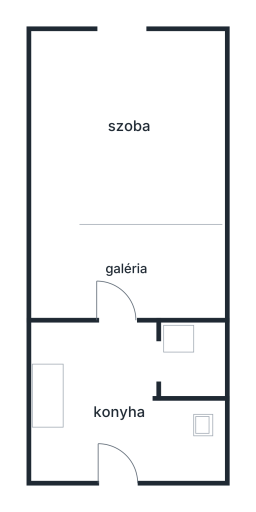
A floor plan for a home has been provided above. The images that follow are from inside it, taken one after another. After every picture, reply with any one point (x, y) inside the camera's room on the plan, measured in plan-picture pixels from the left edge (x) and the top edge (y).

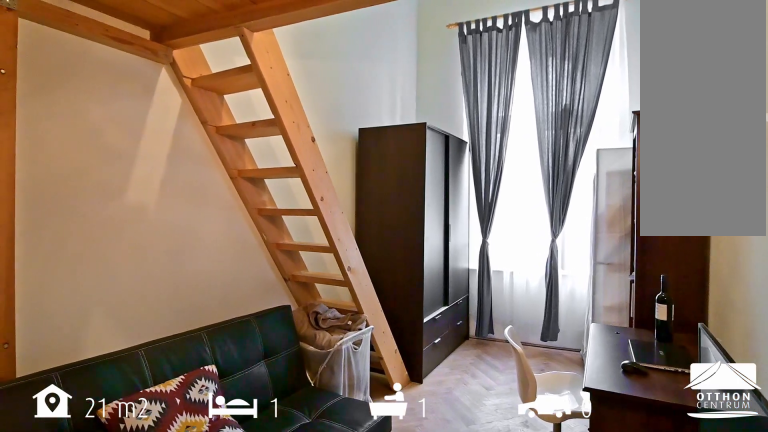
(132, 131)
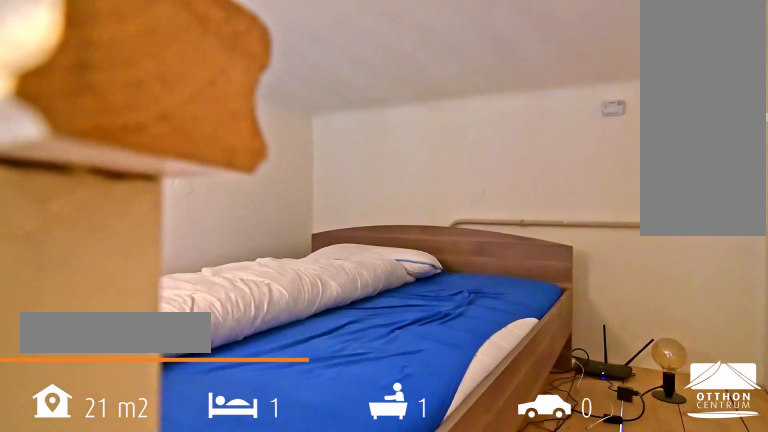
(127, 265)
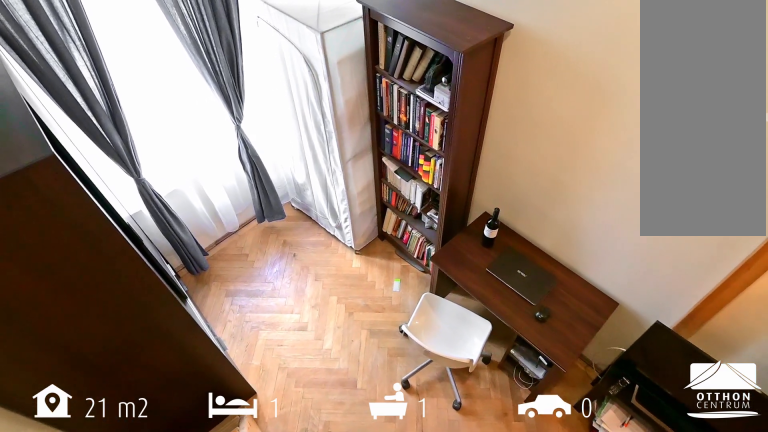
(132, 131)
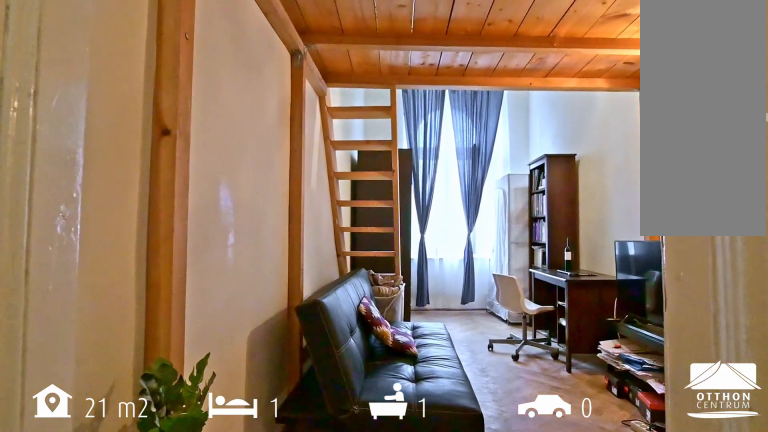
(132, 131)
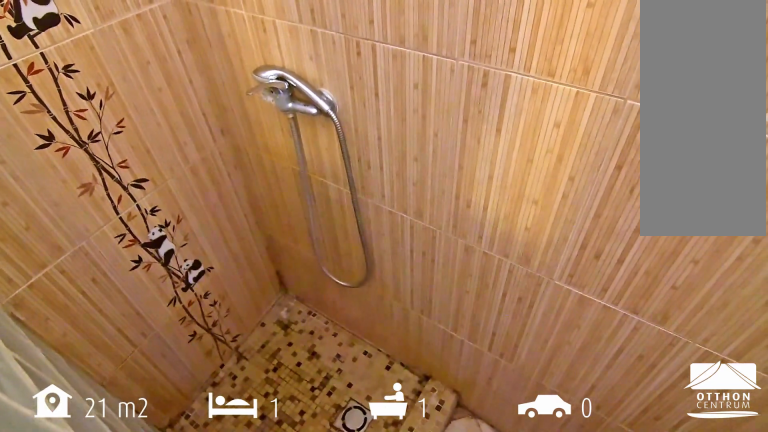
(197, 361)
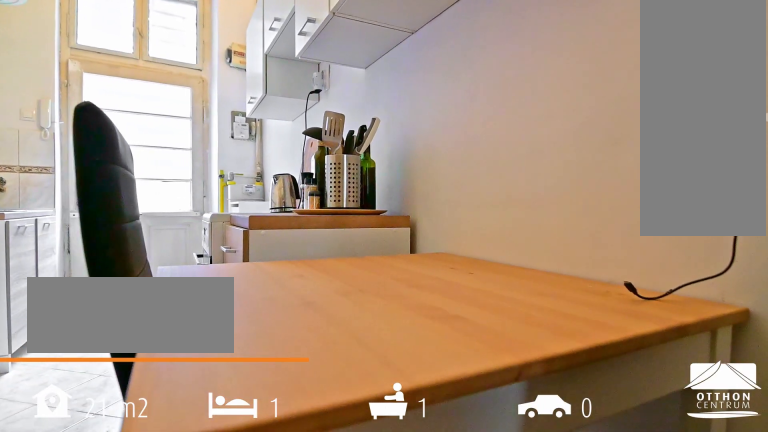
(111, 414)
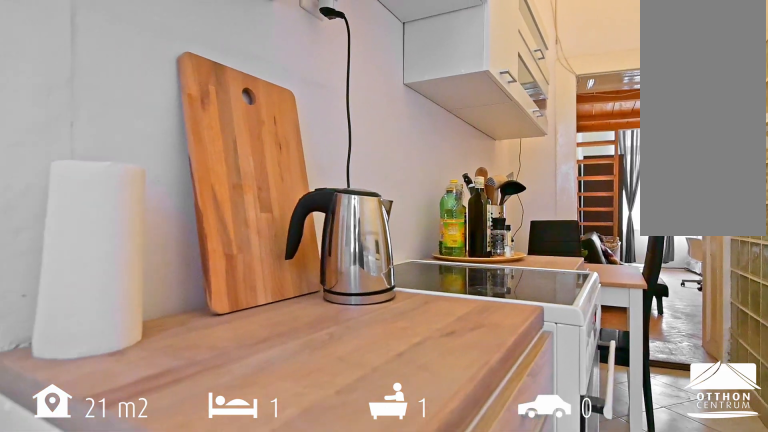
(111, 414)
